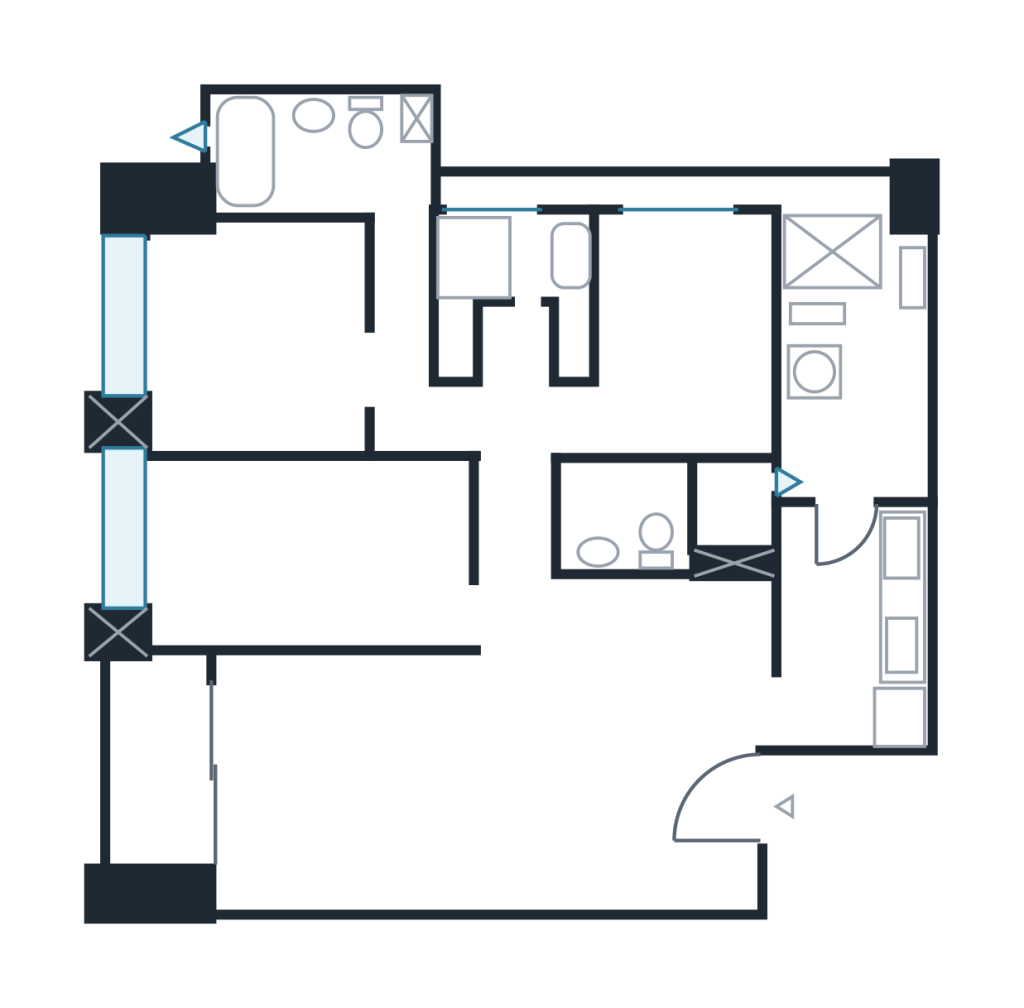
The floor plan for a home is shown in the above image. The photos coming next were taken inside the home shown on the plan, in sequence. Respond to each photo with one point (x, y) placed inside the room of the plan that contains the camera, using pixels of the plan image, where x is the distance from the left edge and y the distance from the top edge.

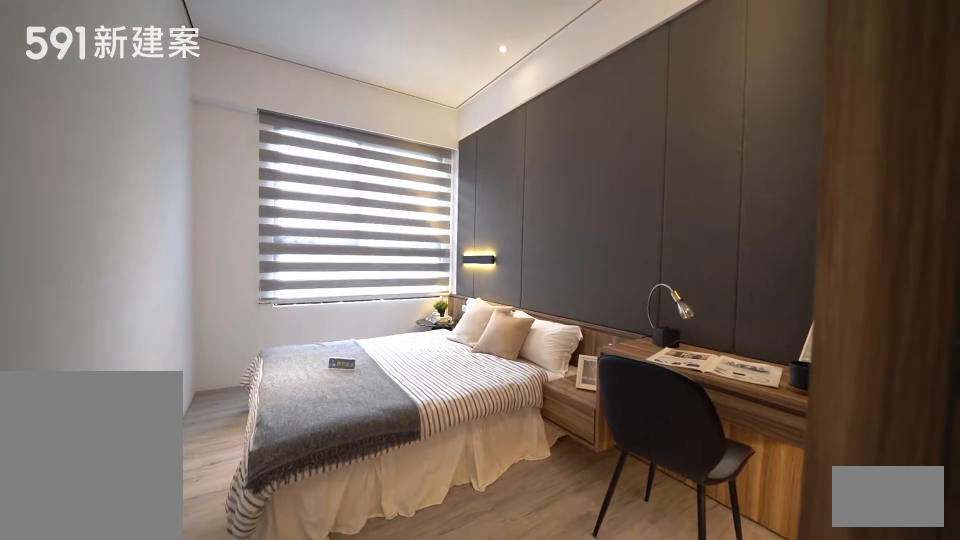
(303, 554)
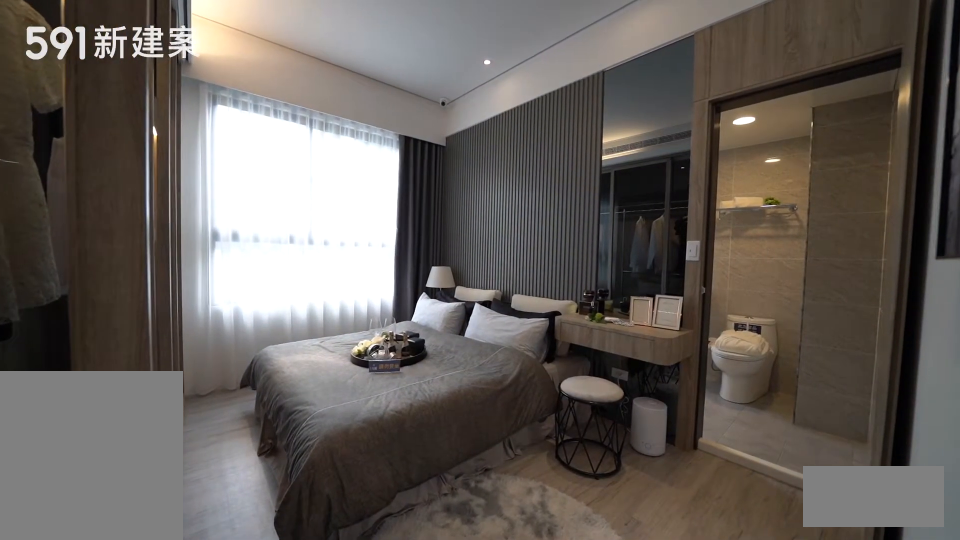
(292, 337)
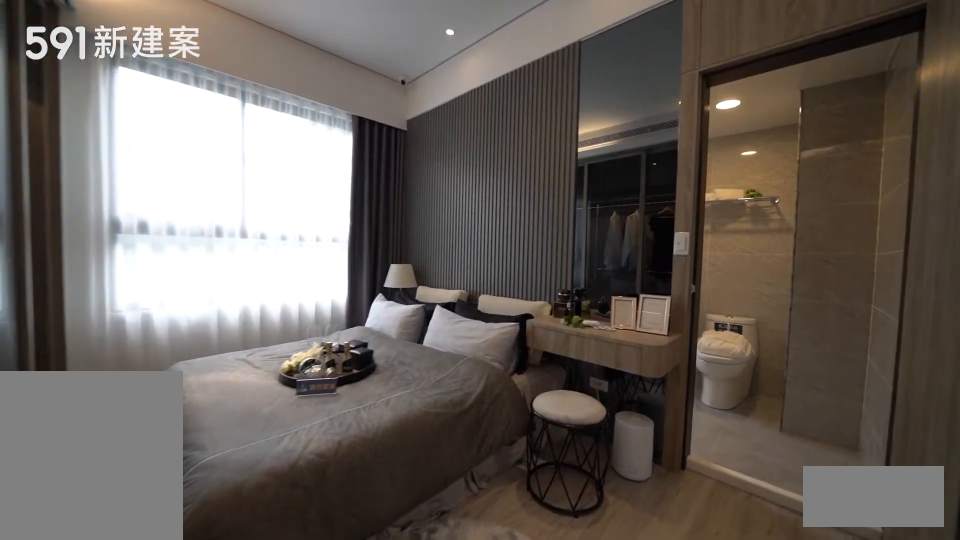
(292, 337)
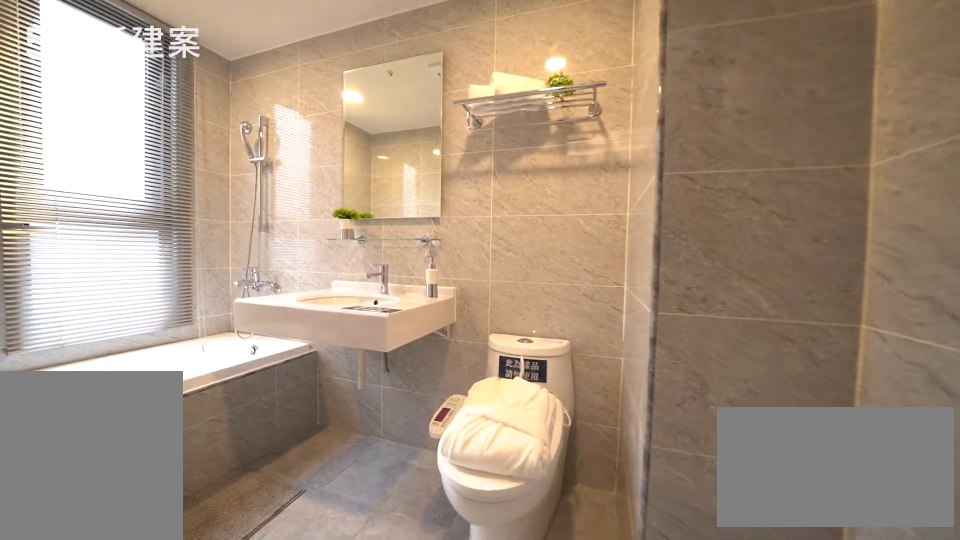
(319, 147)
